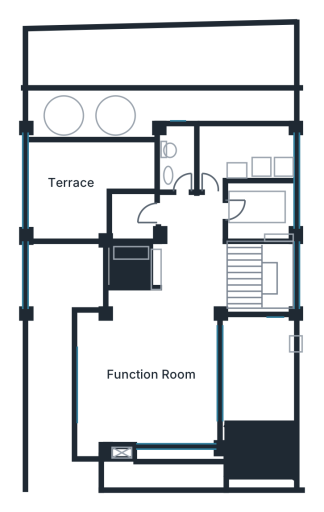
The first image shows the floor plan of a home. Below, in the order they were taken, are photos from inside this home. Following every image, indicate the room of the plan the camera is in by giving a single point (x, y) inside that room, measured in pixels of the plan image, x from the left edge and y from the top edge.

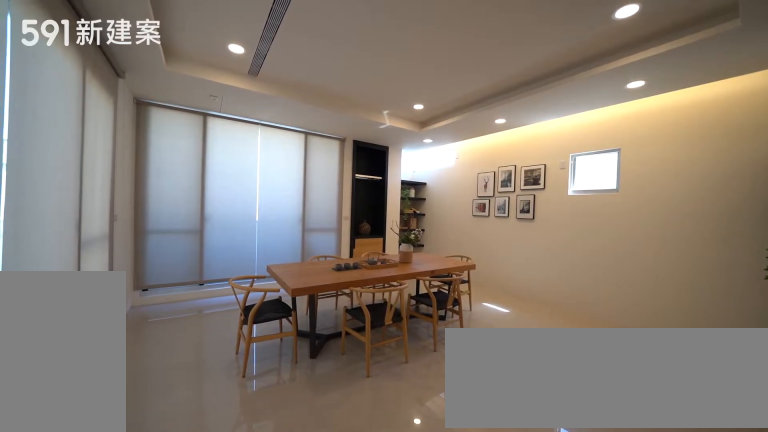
(148, 373)
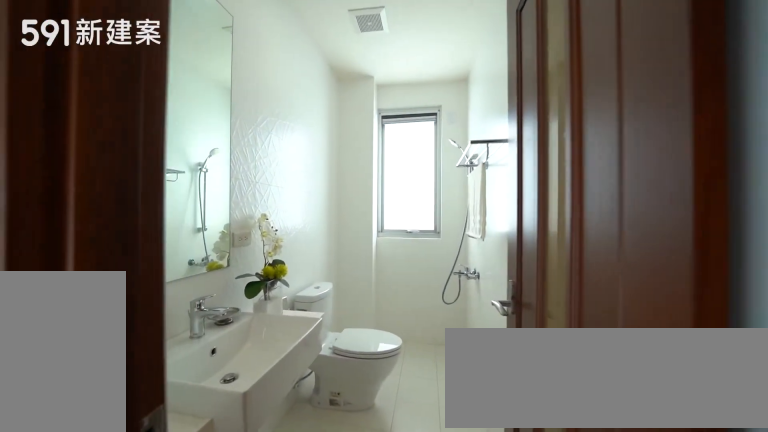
(179, 152)
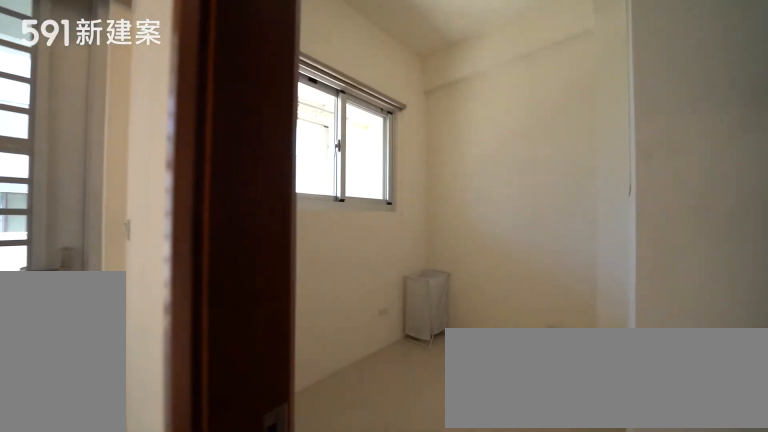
(265, 210)
